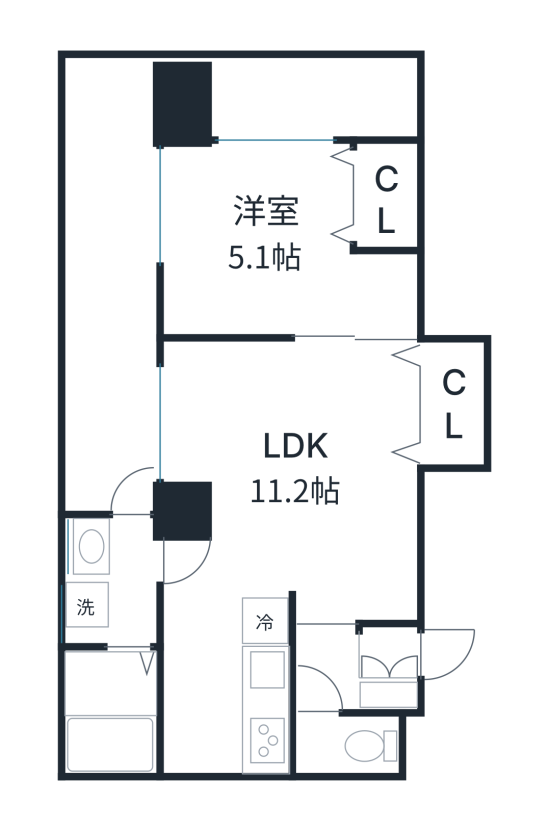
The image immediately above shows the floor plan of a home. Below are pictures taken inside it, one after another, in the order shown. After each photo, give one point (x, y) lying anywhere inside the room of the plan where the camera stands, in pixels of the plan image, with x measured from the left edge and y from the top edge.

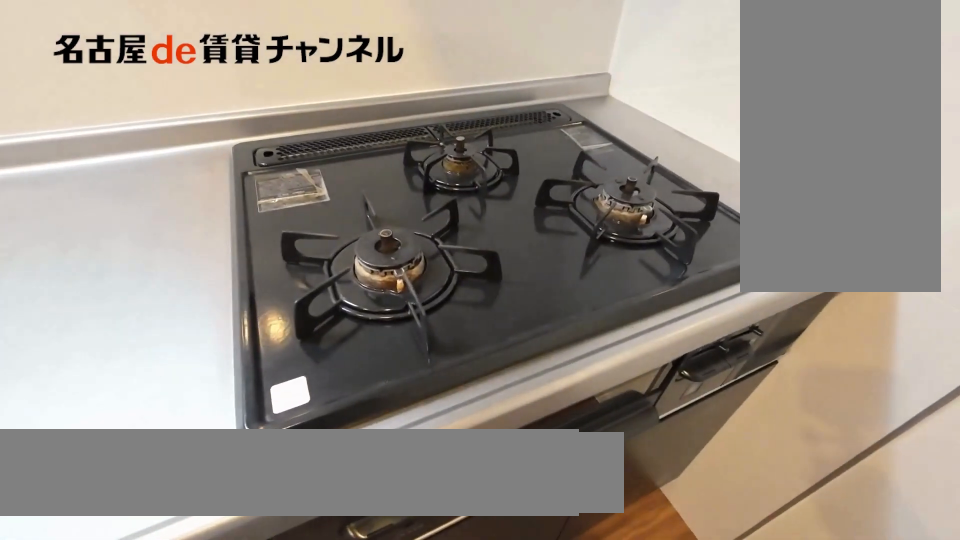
(268, 681)
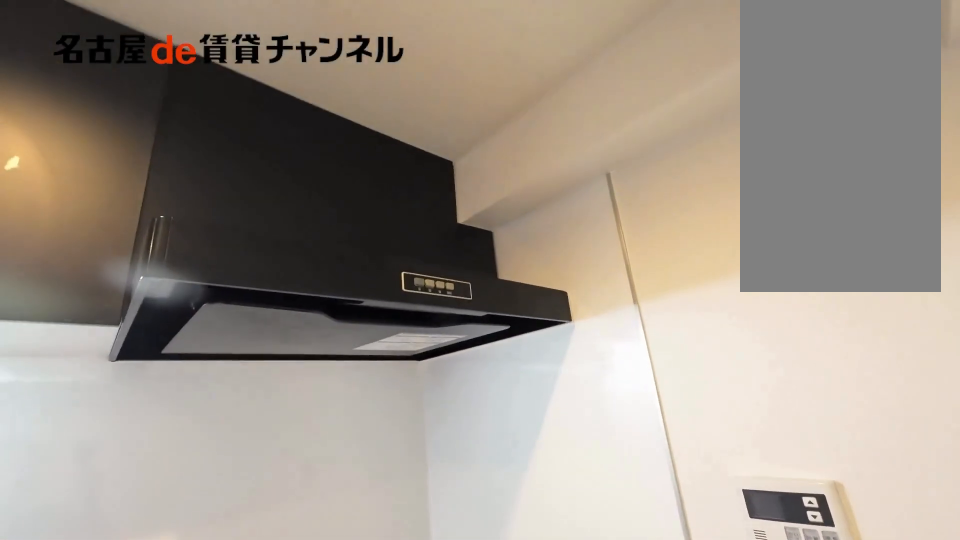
(268, 681)
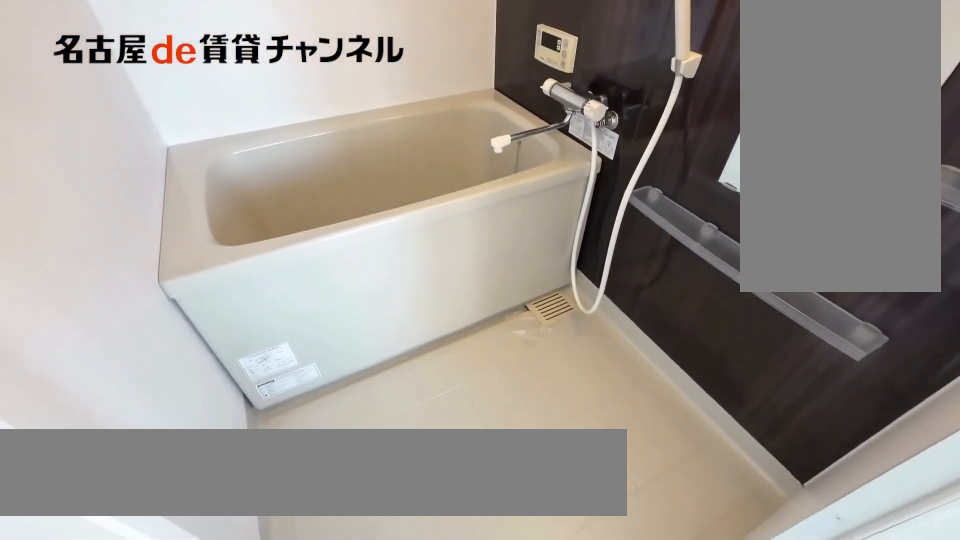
(114, 708)
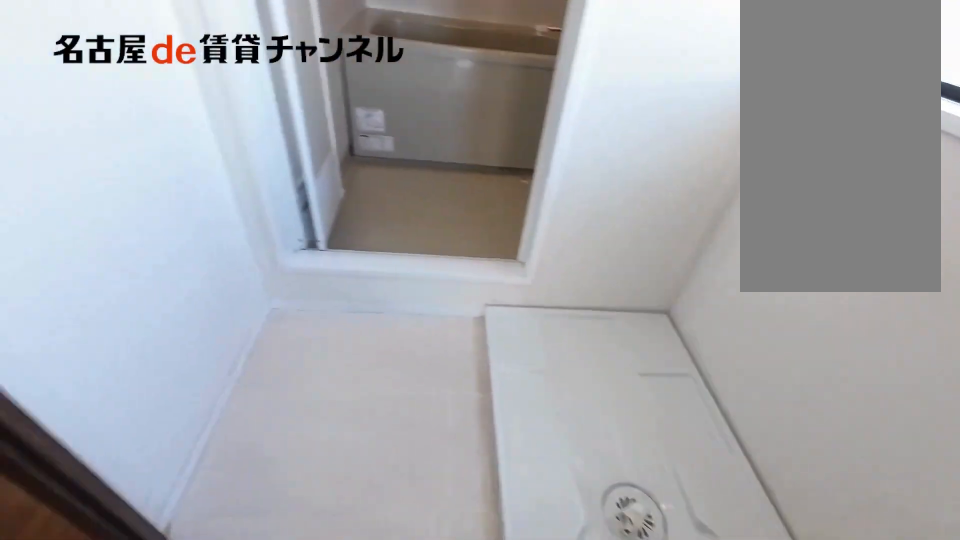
(114, 579)
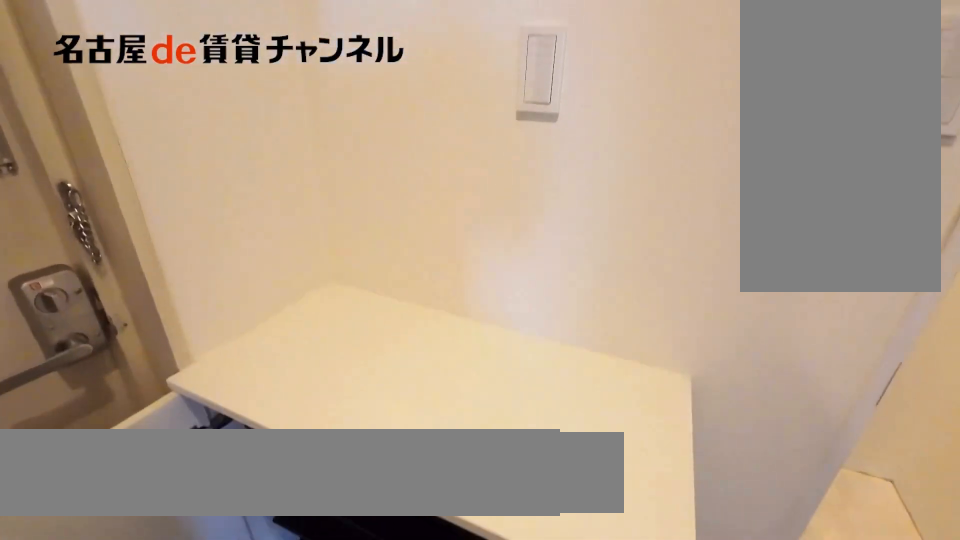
(392, 697)
